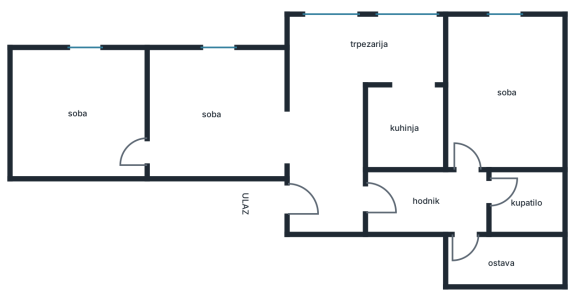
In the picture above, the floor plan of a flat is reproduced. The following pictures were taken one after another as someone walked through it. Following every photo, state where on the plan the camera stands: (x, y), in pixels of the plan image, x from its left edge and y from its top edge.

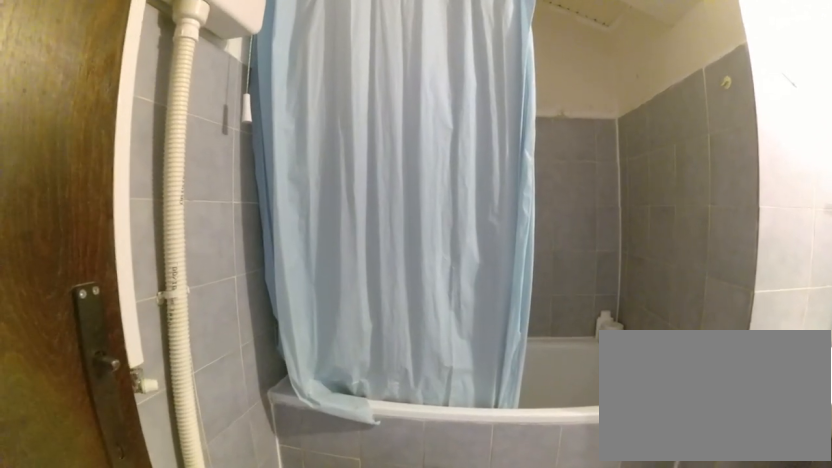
(494, 200)
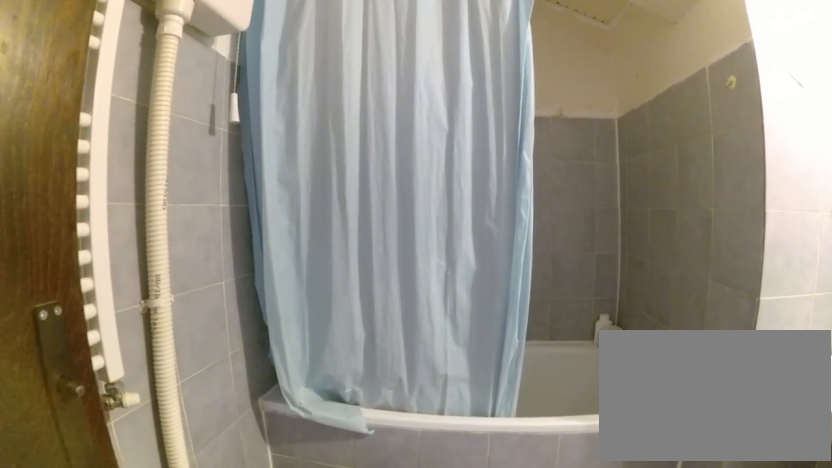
(497, 200)
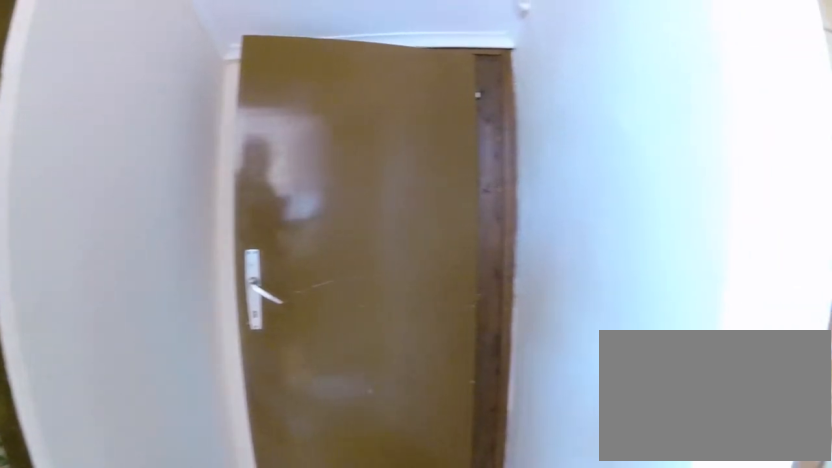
(470, 189)
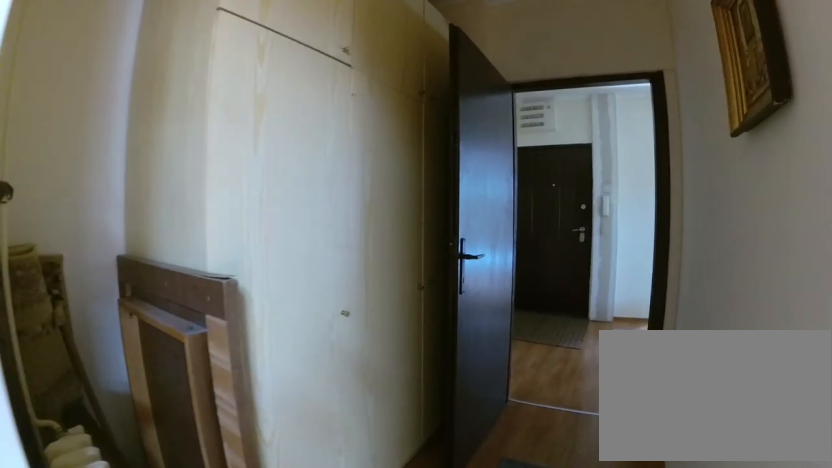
(470, 202)
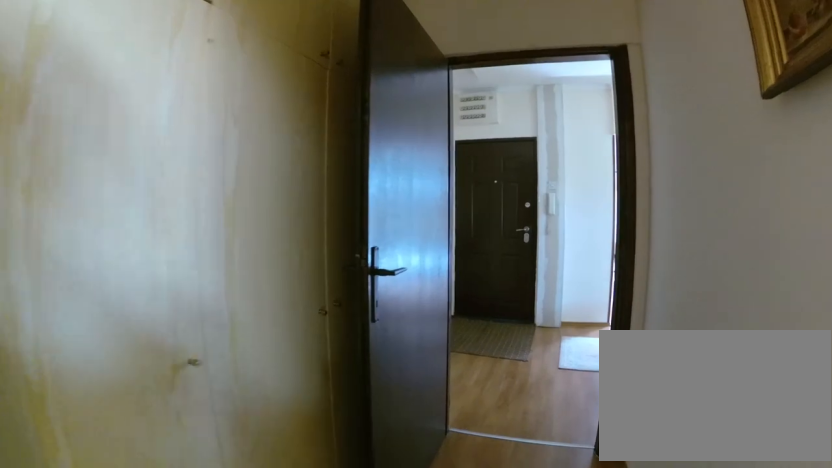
(454, 203)
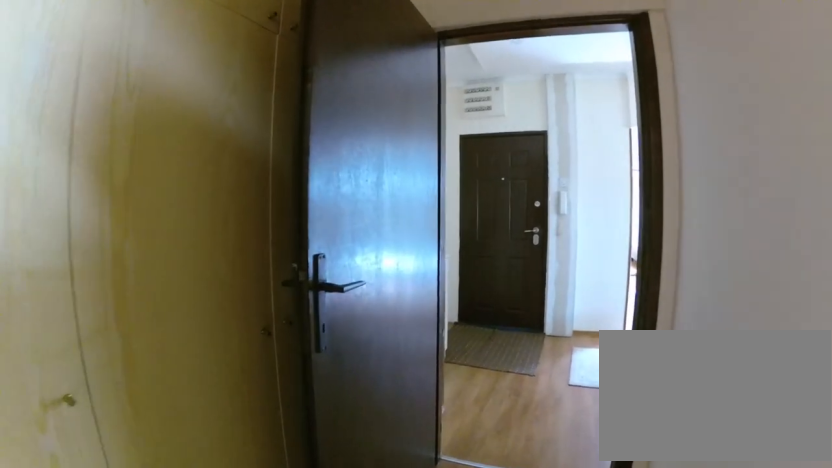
(441, 203)
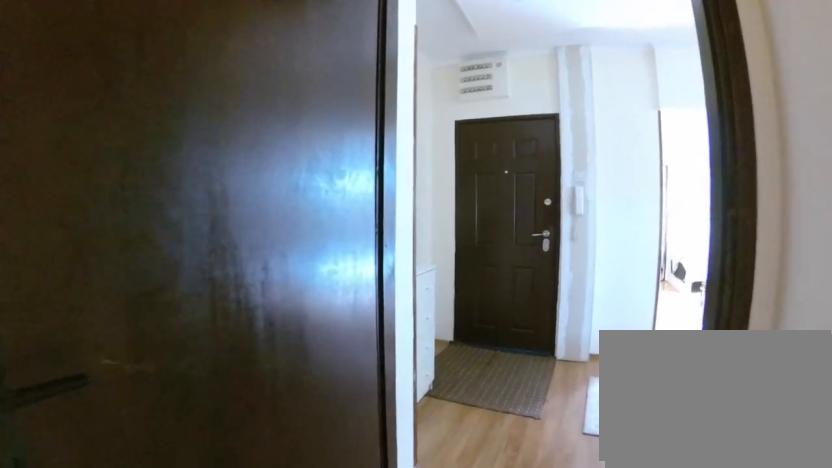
(416, 204)
